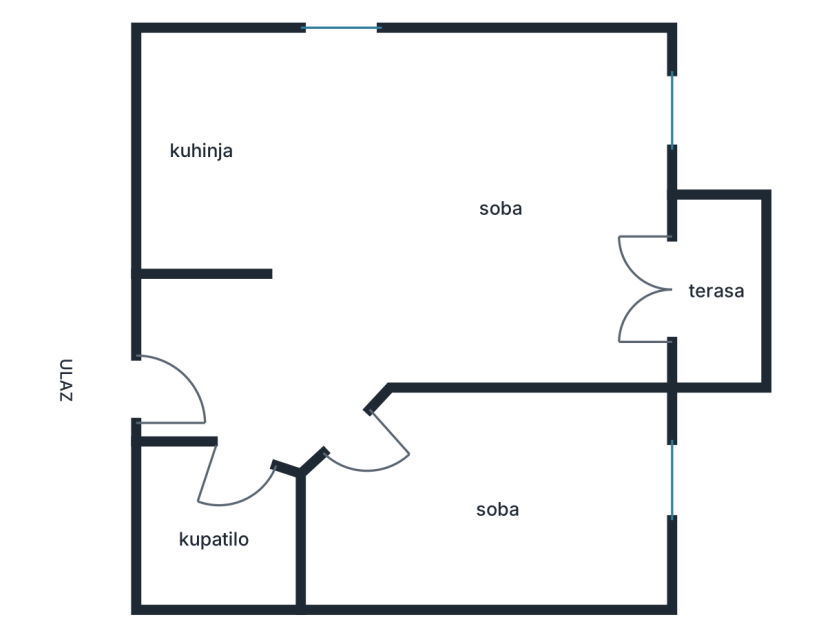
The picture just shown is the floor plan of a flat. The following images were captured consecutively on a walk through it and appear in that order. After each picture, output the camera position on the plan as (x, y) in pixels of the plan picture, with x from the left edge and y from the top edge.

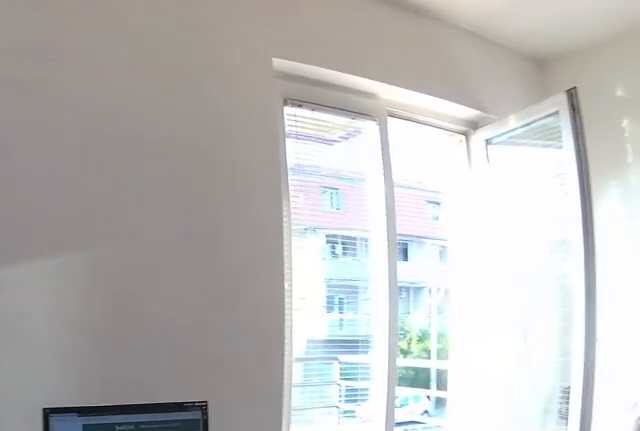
(536, 154)
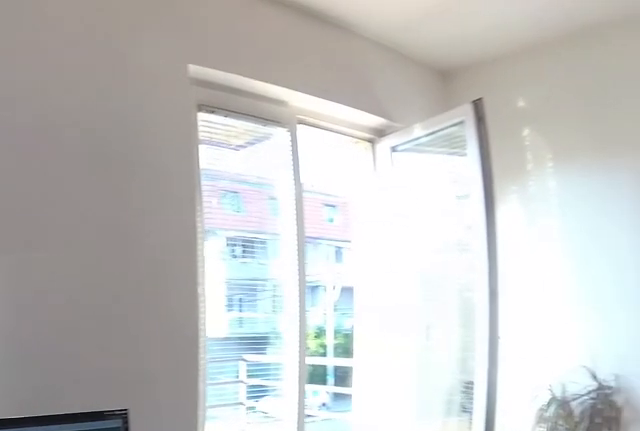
(536, 151)
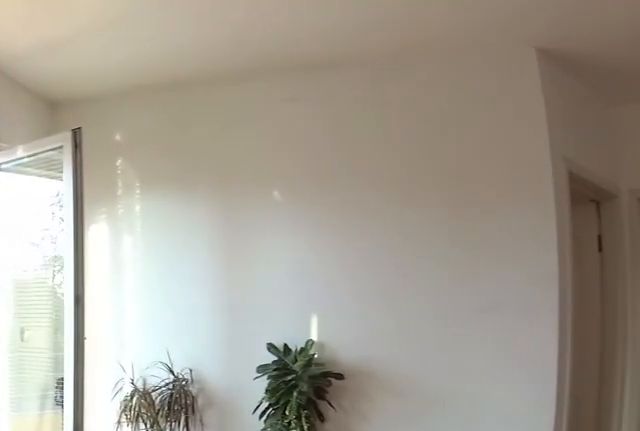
(539, 135)
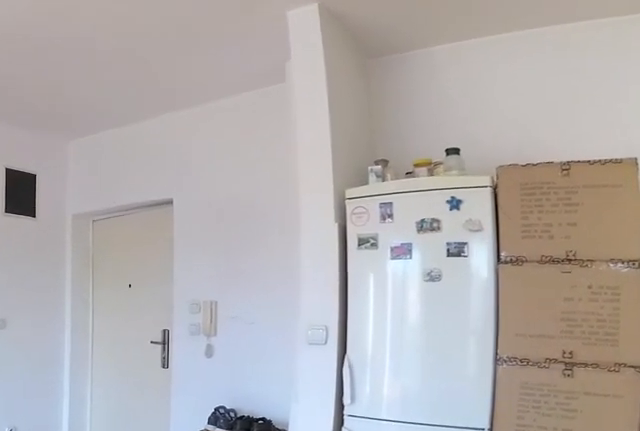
(542, 178)
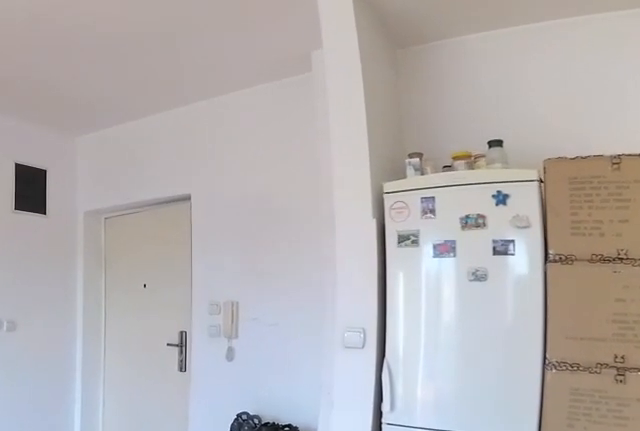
(529, 188)
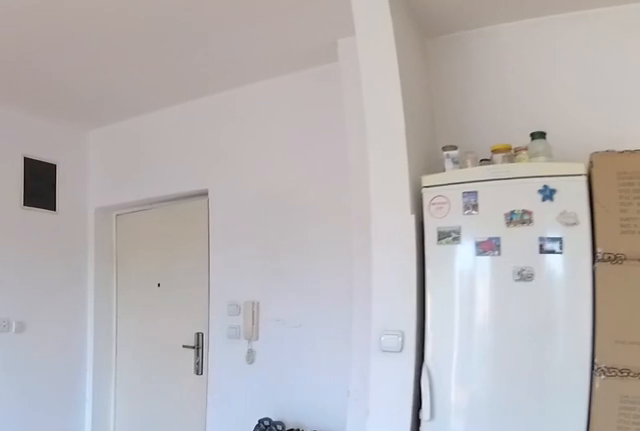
(517, 199)
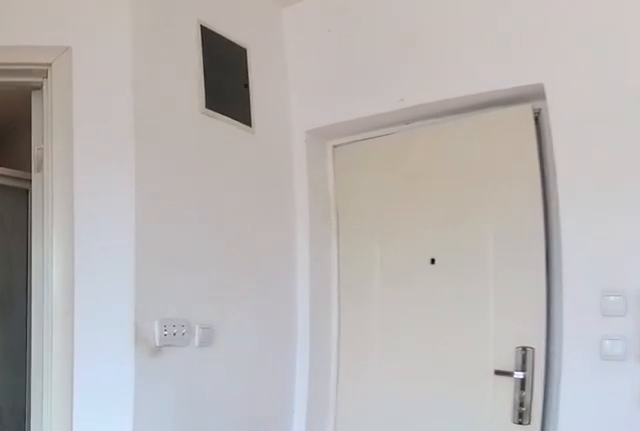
(391, 315)
